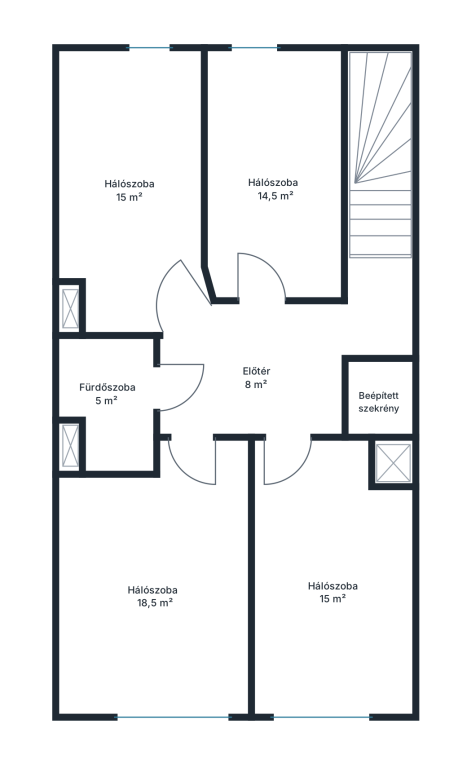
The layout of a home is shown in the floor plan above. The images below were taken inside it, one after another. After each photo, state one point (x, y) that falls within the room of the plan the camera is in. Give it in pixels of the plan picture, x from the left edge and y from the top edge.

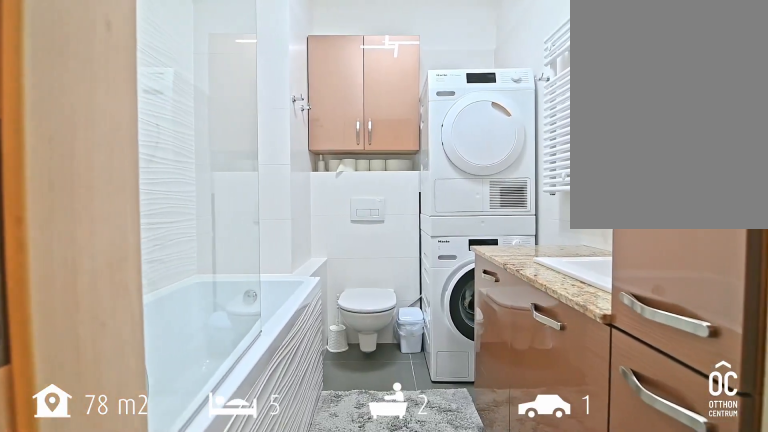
(108, 396)
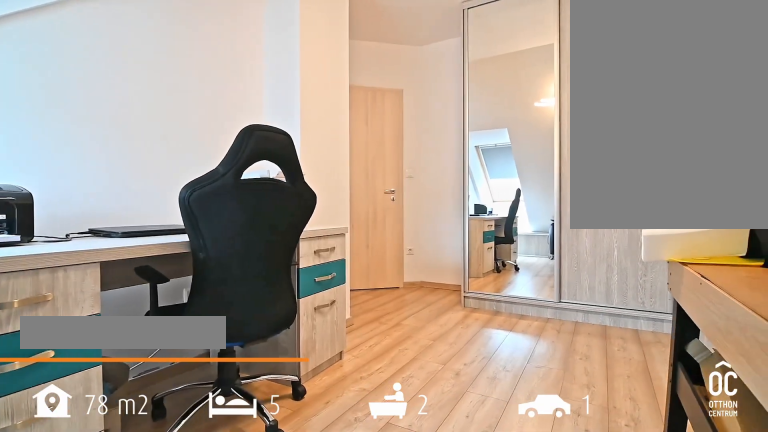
(130, 186)
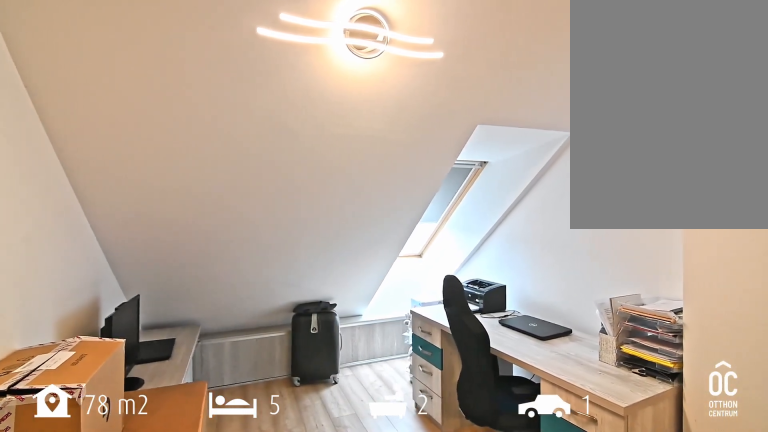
(130, 185)
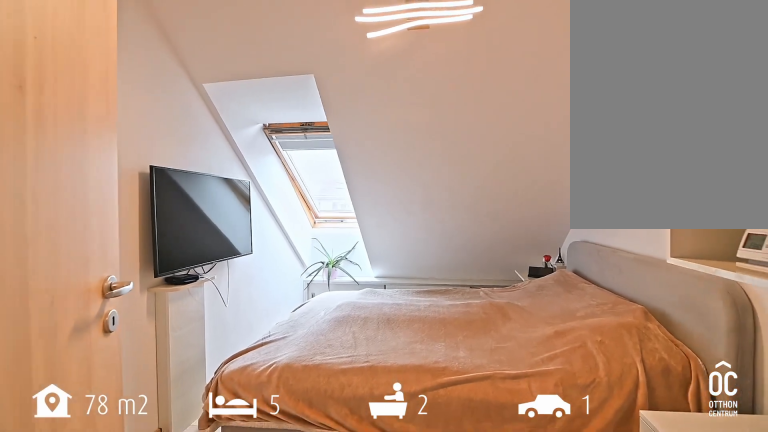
(274, 176)
